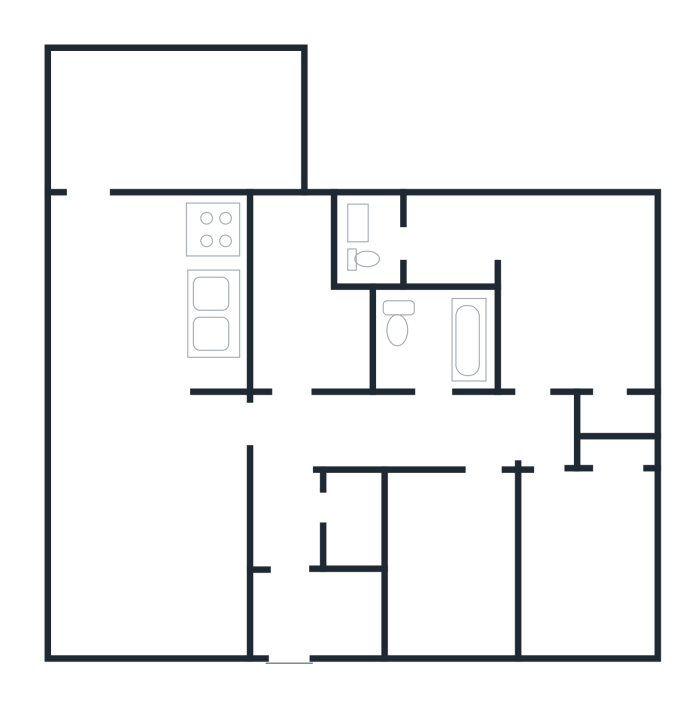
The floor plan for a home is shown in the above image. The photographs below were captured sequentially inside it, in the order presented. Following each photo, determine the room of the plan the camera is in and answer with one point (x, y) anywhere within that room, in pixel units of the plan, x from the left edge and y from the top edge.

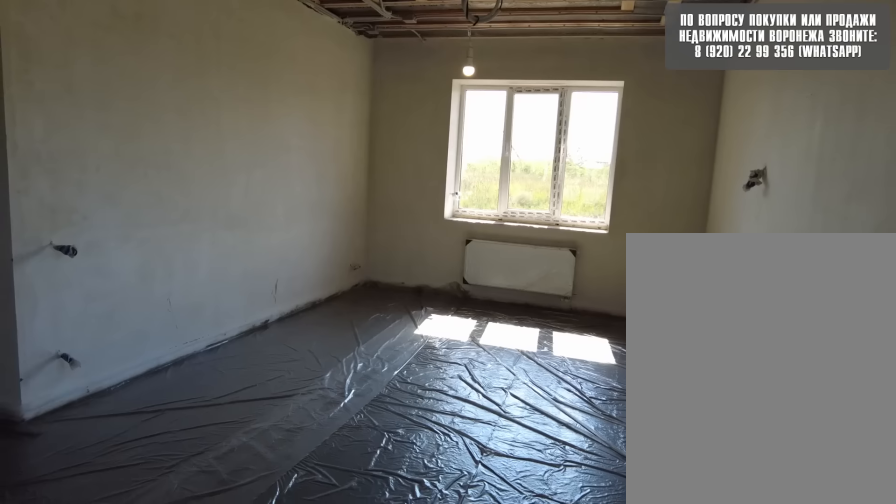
(118, 321)
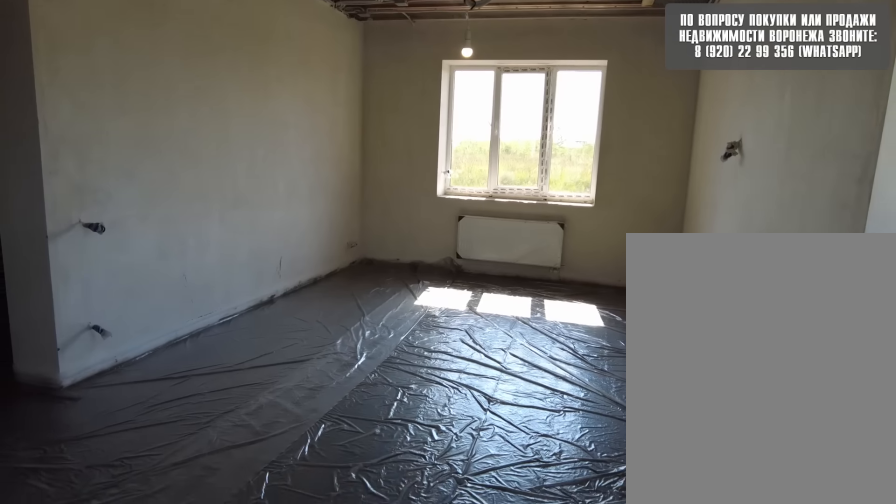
(120, 300)
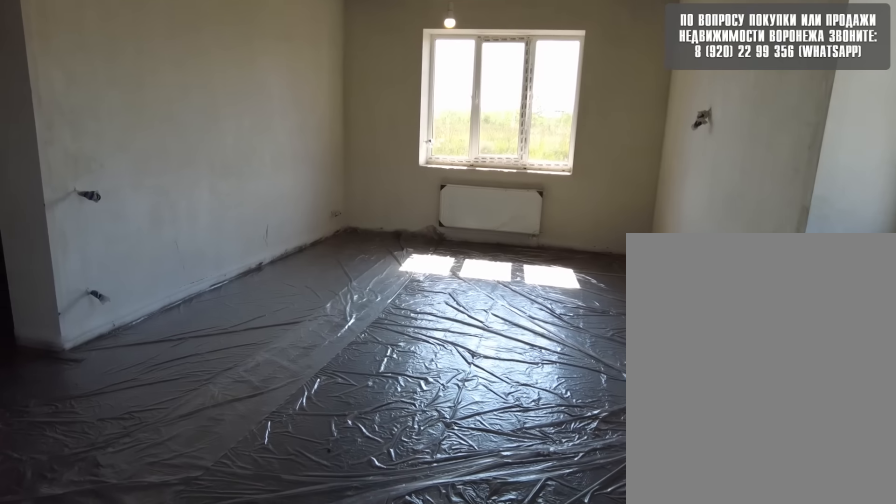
(120, 280)
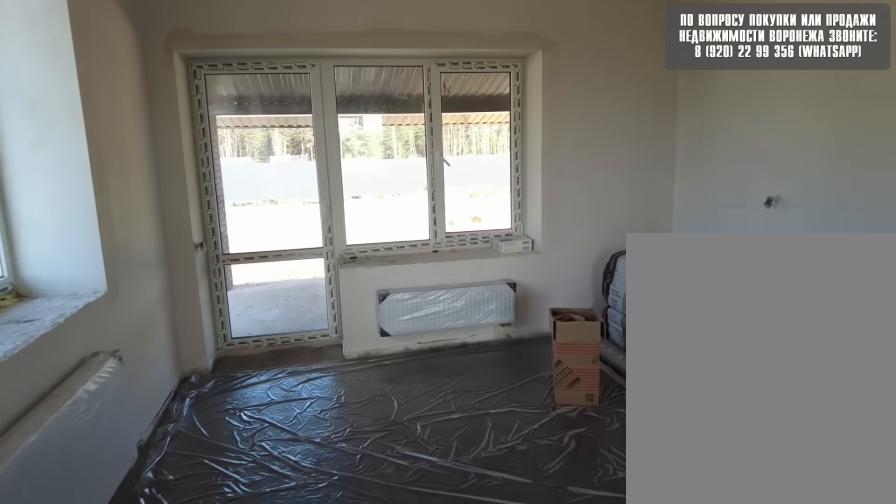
(120, 255)
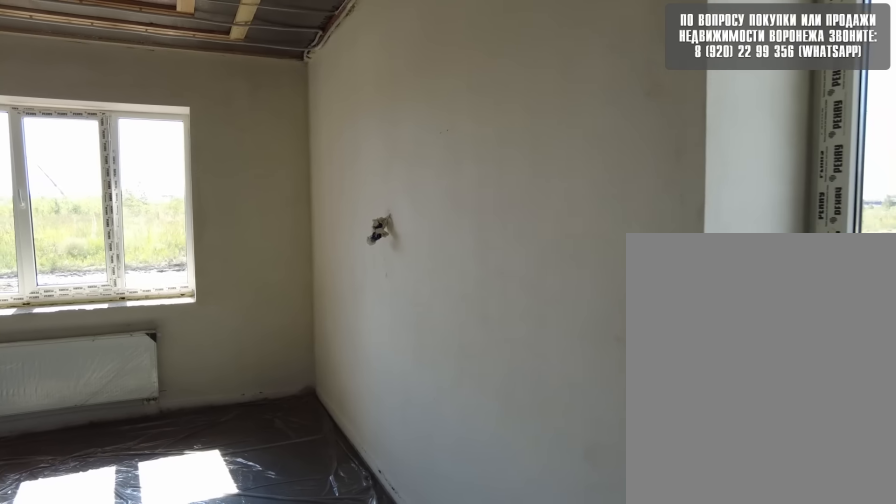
(120, 252)
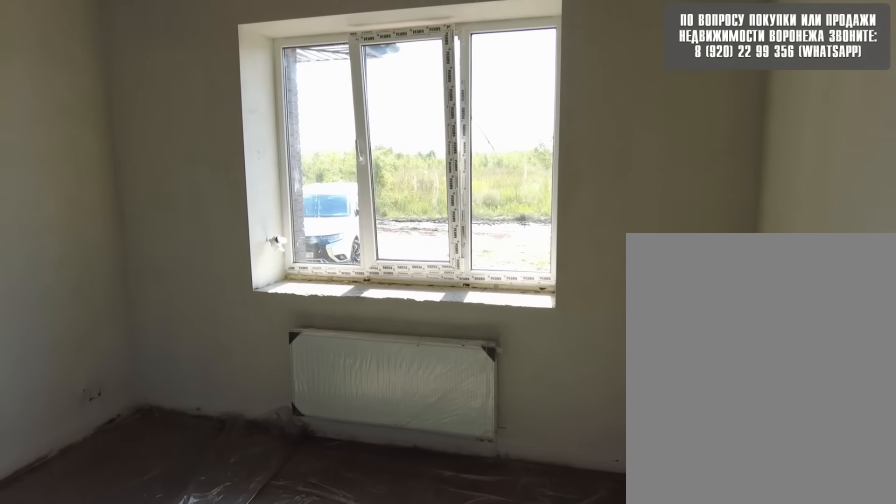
(121, 255)
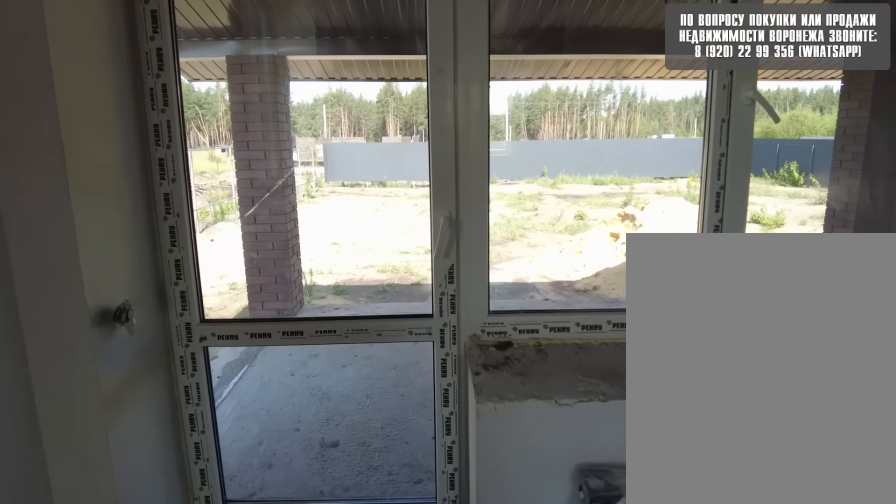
(123, 245)
